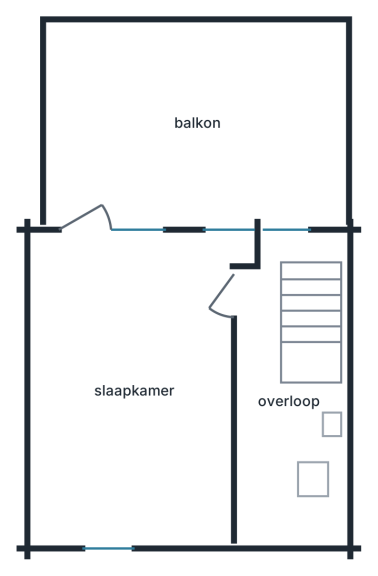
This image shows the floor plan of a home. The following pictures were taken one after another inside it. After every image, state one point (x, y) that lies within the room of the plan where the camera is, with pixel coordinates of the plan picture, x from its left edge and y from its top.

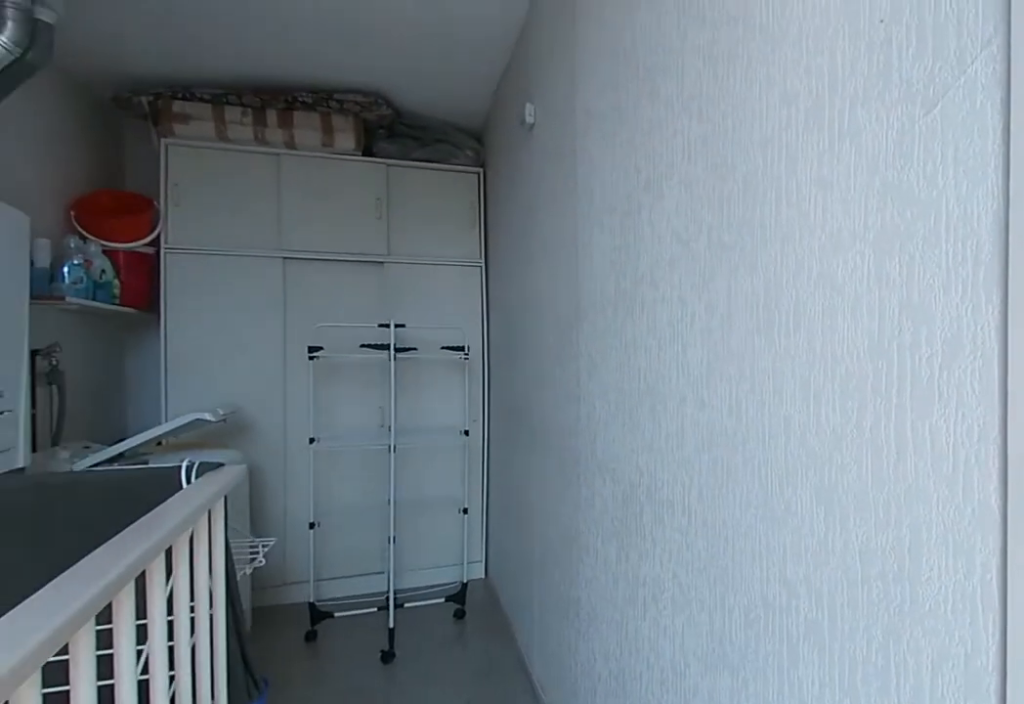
(283, 412)
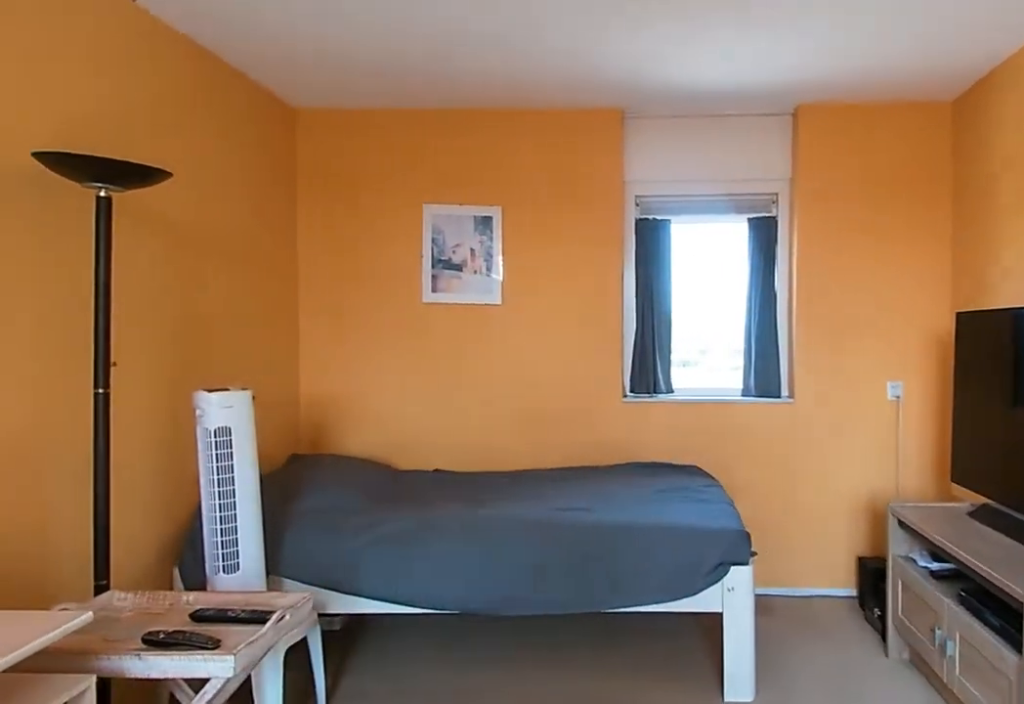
(132, 413)
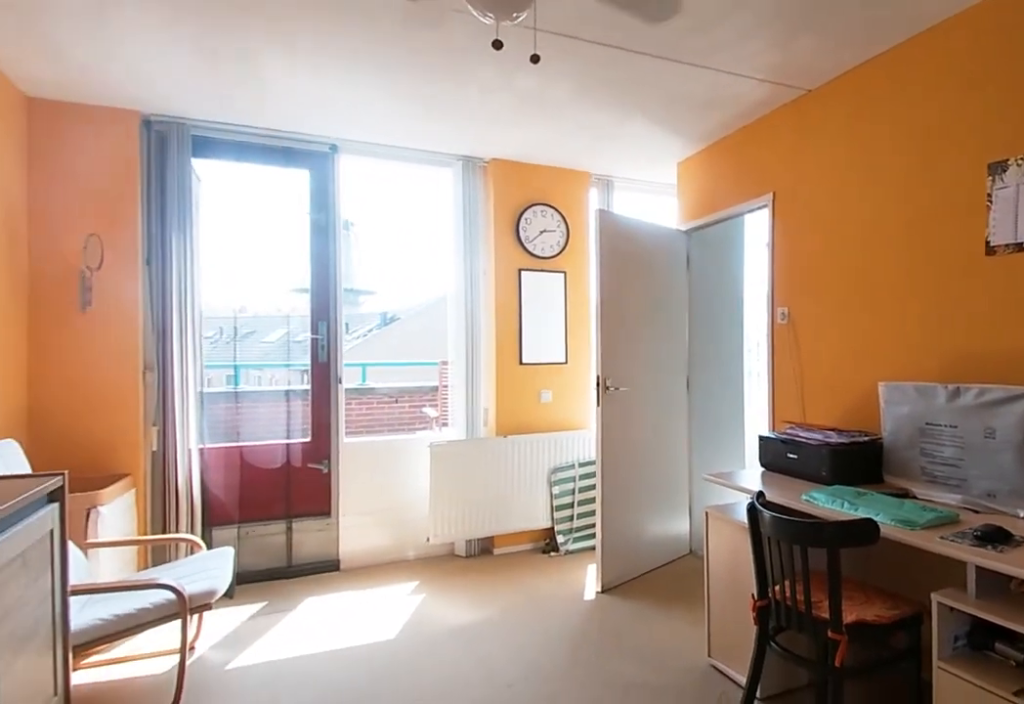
(132, 413)
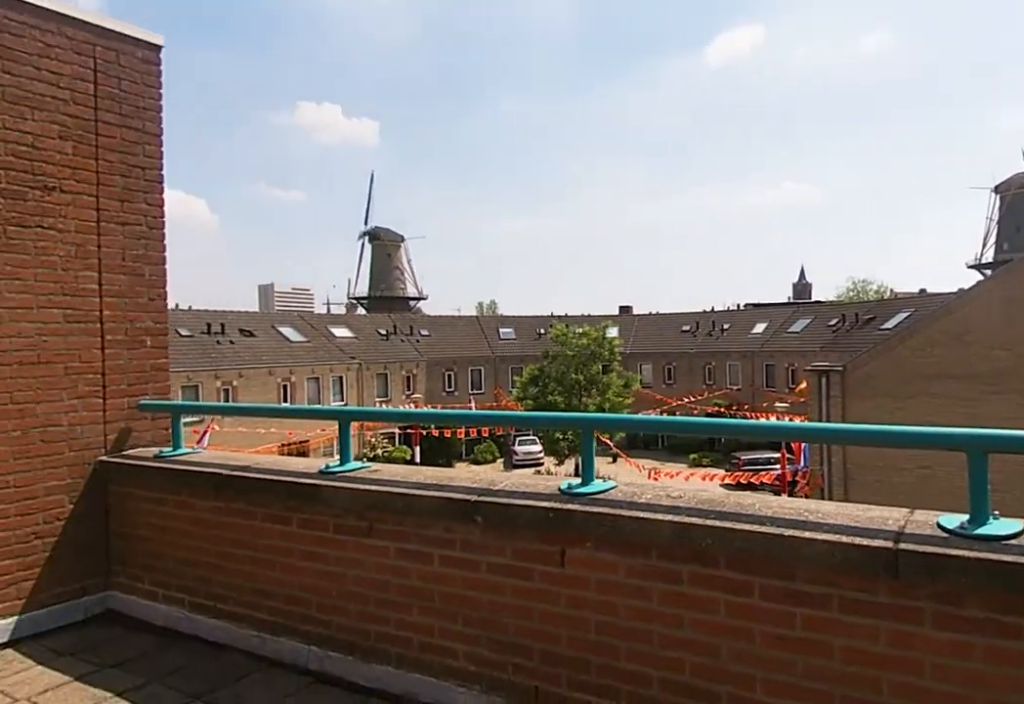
(270, 116)
